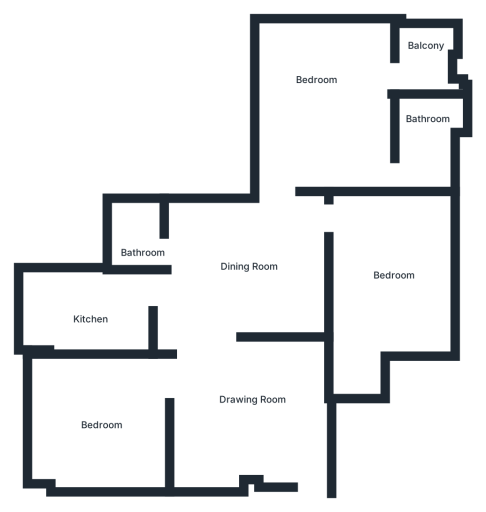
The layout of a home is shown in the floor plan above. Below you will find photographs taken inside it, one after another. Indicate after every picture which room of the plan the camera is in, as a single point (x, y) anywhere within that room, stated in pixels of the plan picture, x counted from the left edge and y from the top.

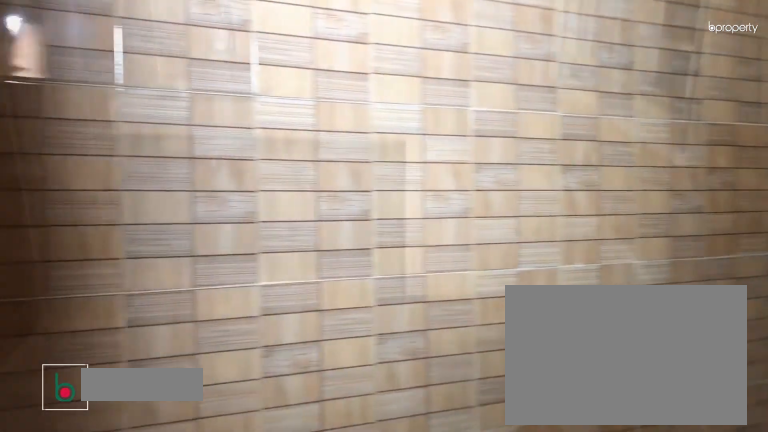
(89, 314)
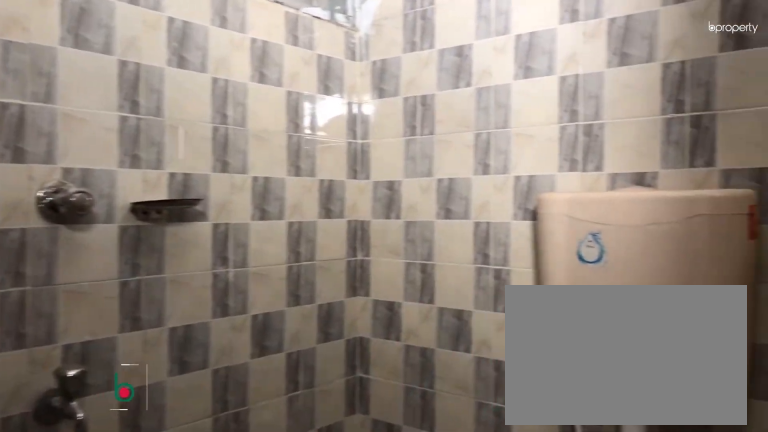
(136, 231)
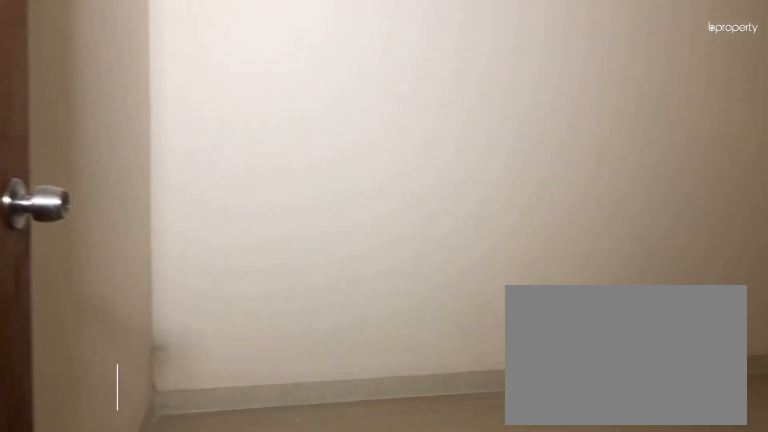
(389, 272)
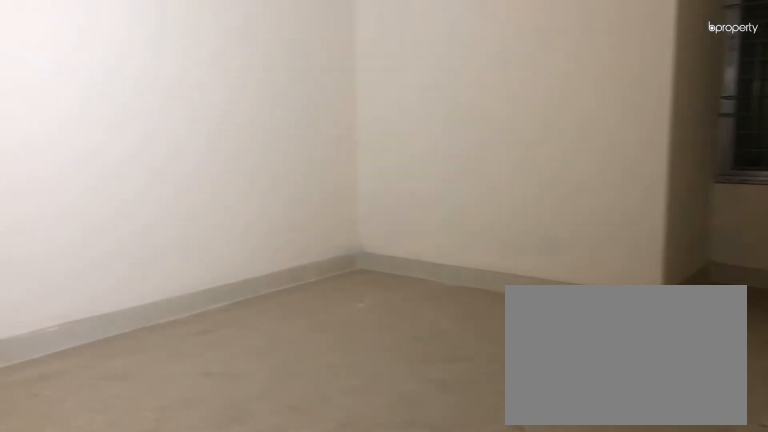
(389, 272)
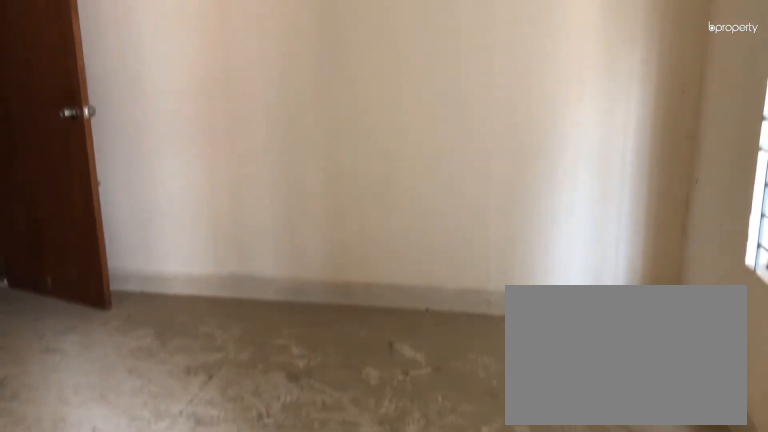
(375, 78)
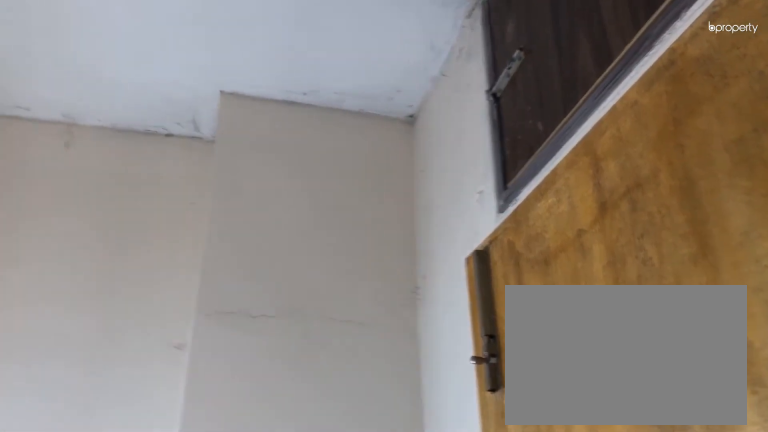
(417, 65)
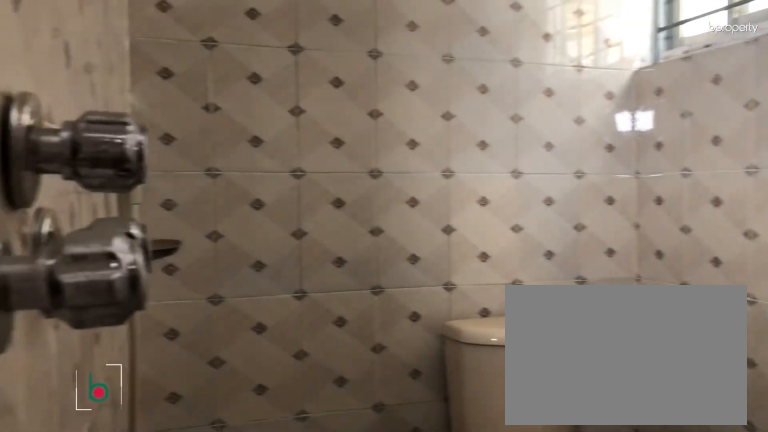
(423, 124)
